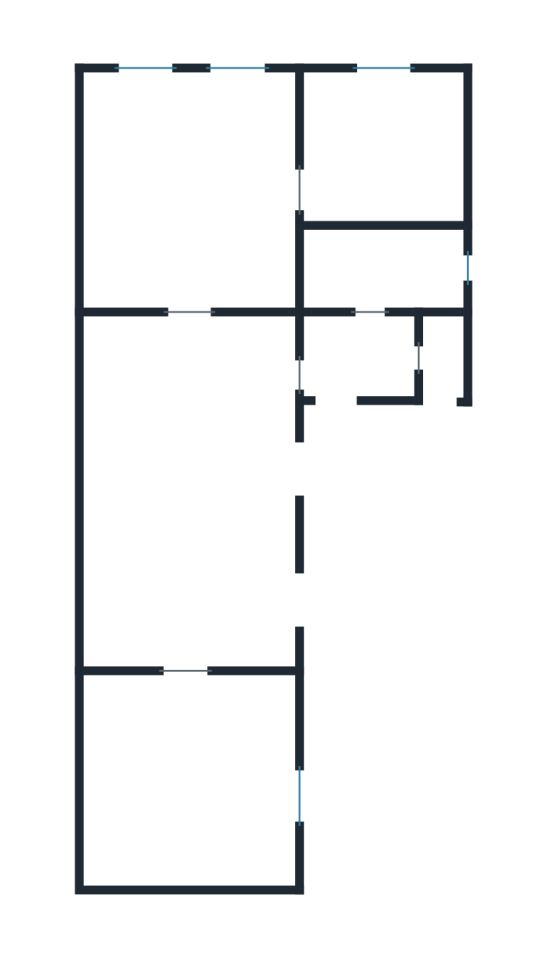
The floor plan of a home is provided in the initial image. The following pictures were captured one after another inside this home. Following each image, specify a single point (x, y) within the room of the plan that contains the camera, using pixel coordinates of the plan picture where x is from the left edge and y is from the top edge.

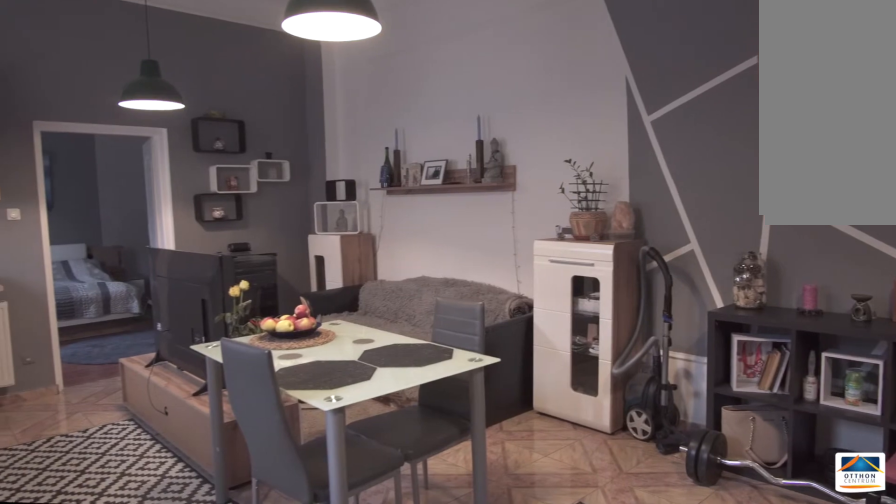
(178, 491)
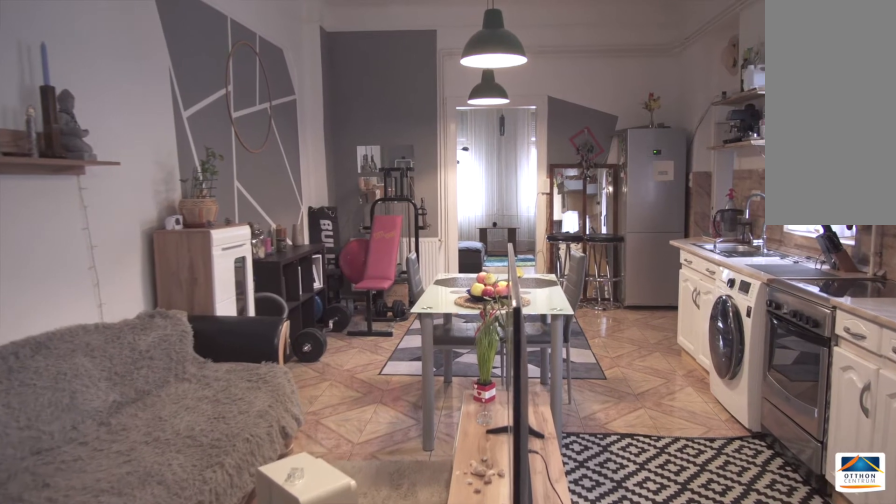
(177, 489)
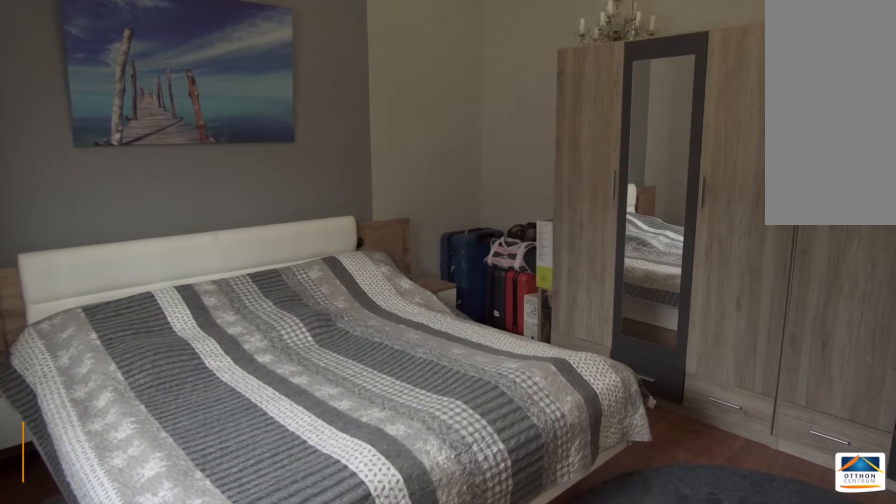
(178, 786)
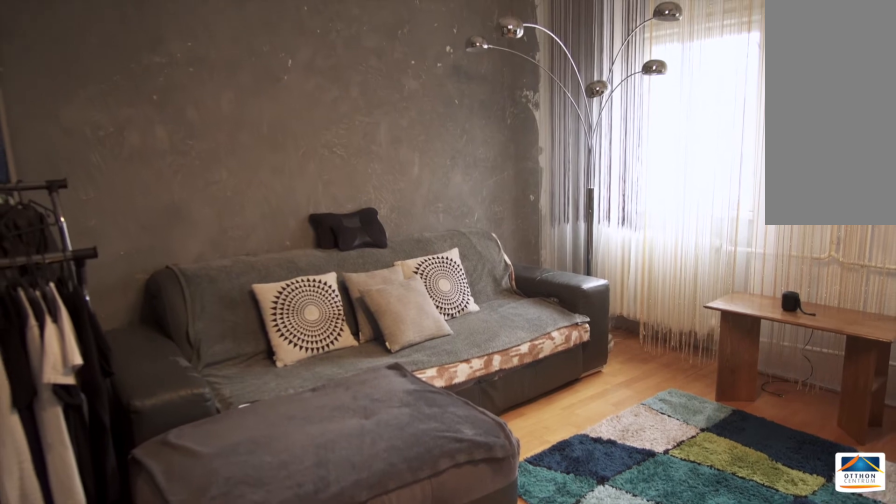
(178, 176)
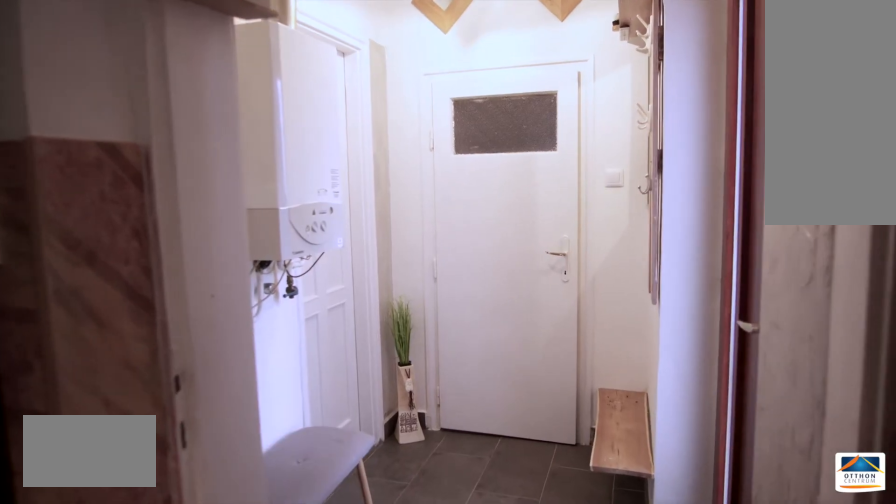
(352, 356)
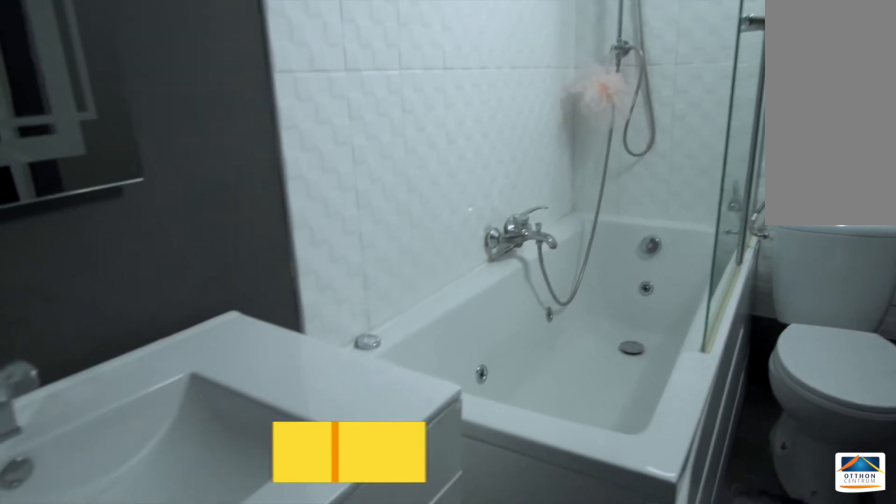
(389, 268)
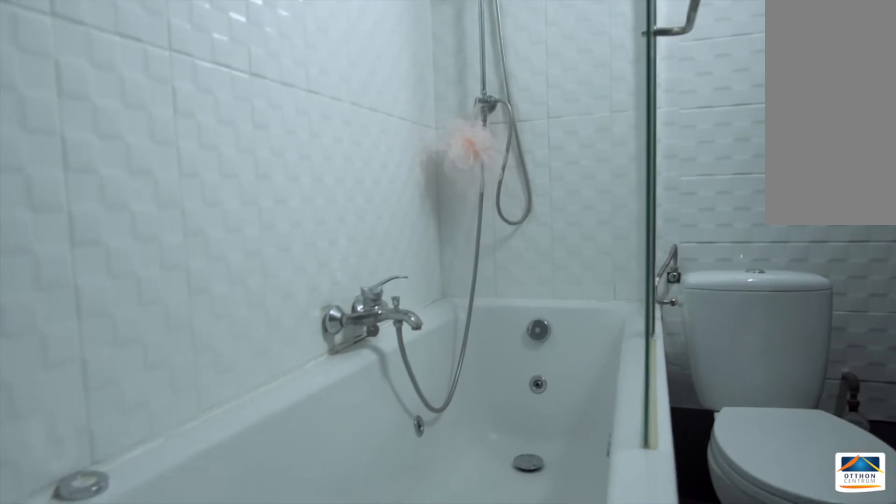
(389, 268)
